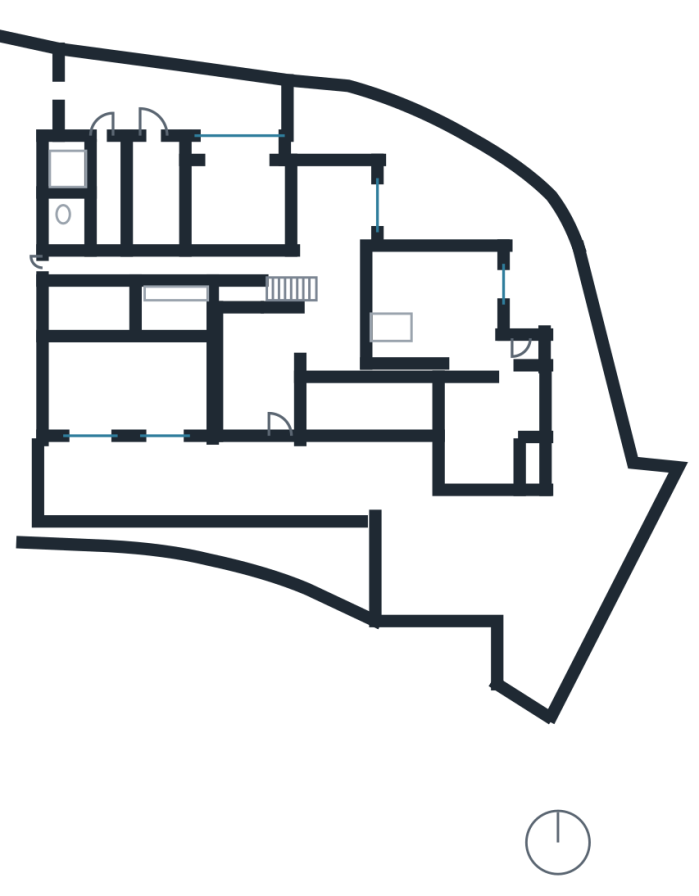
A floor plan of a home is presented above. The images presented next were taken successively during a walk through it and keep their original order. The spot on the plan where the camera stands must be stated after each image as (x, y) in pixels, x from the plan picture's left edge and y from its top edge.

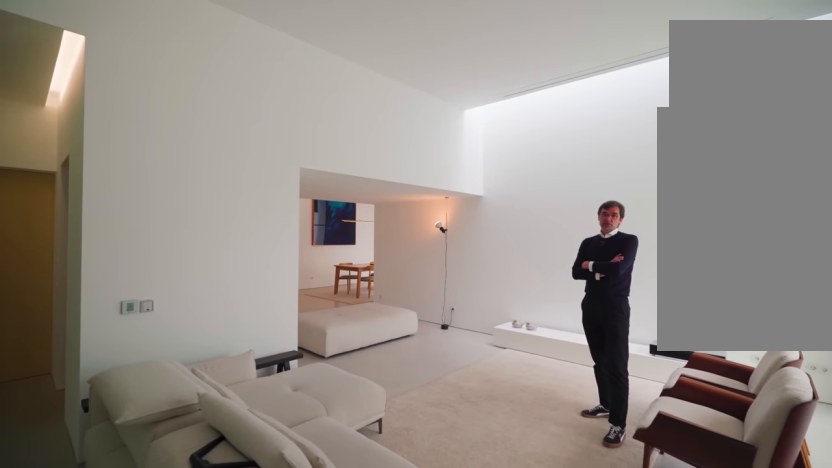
(454, 360)
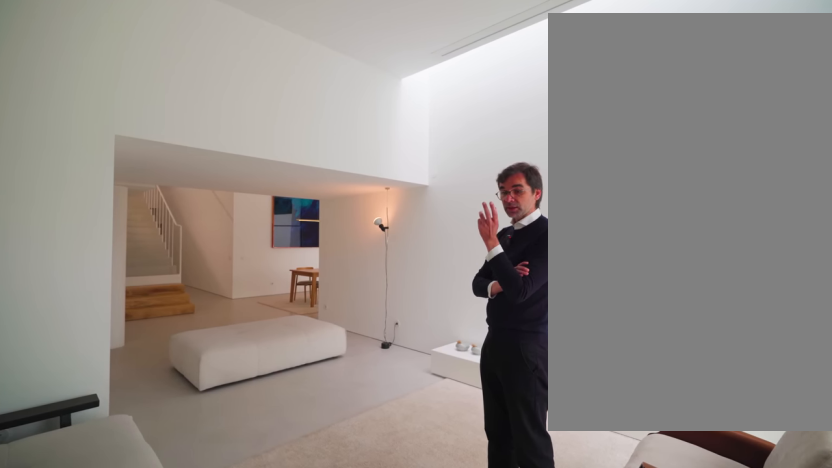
(469, 356)
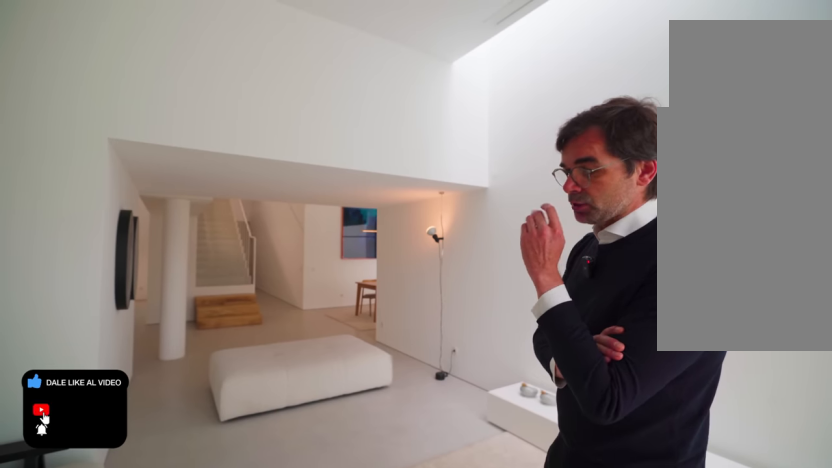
(480, 324)
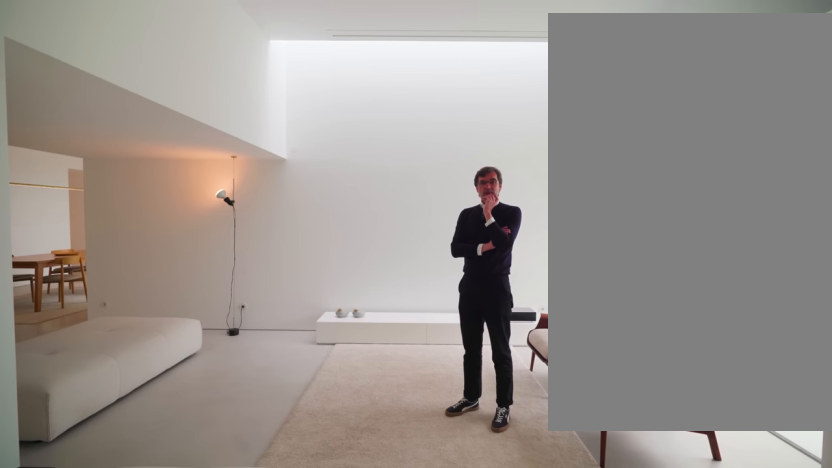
(462, 316)
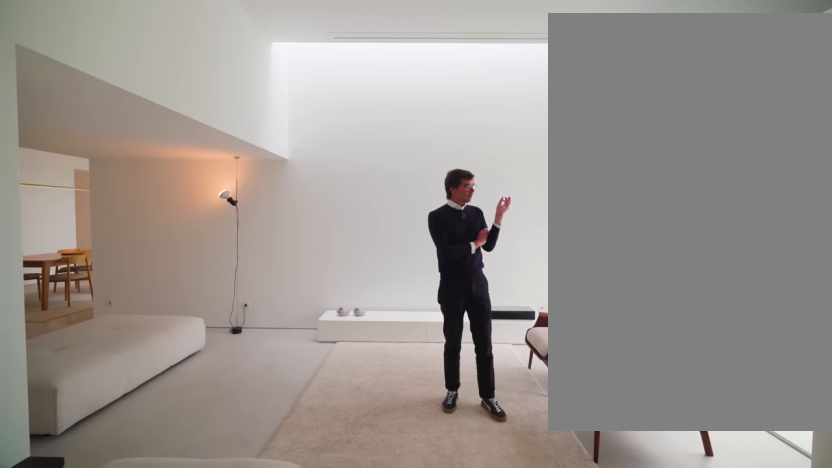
(462, 317)
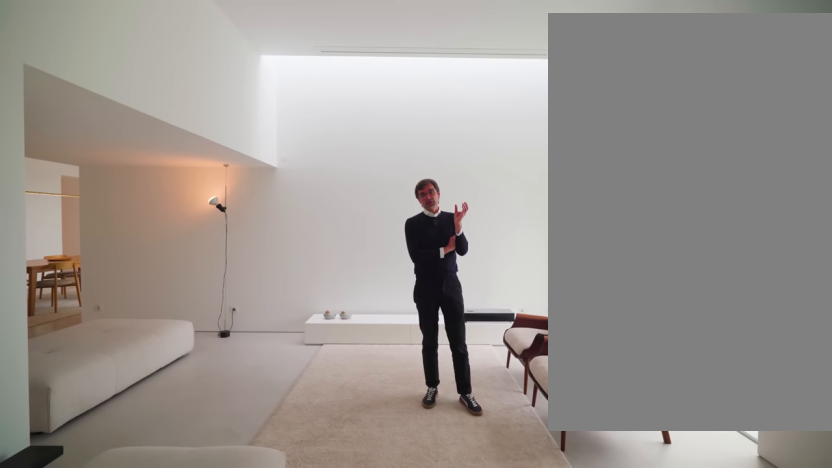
(461, 318)
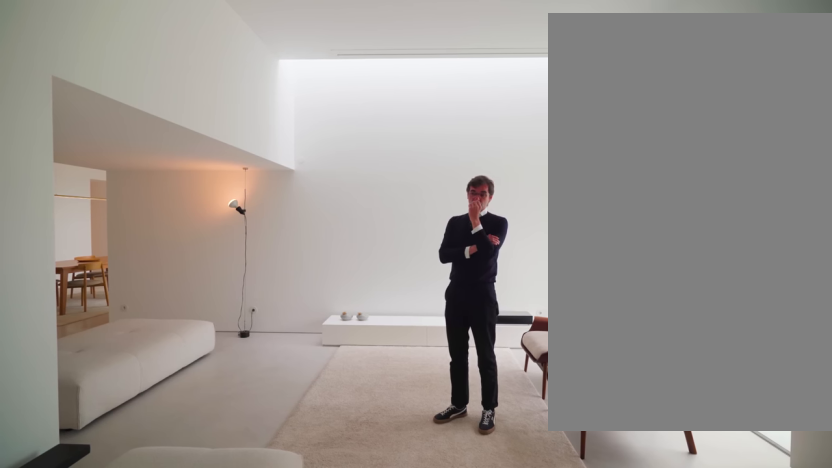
(462, 317)
